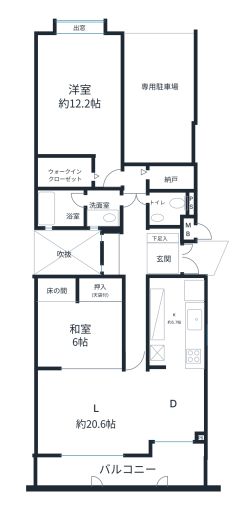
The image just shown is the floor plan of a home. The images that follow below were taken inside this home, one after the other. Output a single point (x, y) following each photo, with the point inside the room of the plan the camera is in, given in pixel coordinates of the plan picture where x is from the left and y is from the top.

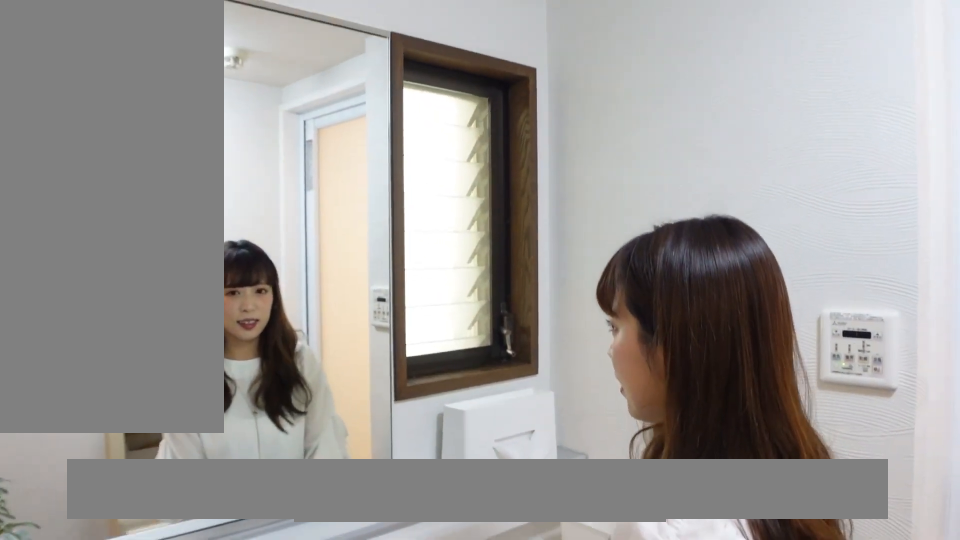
(103, 208)
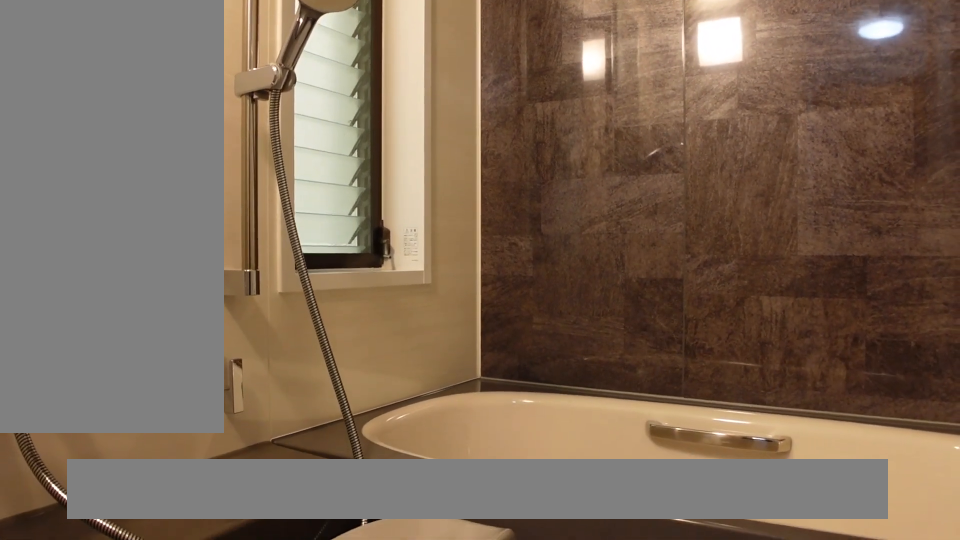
(59, 207)
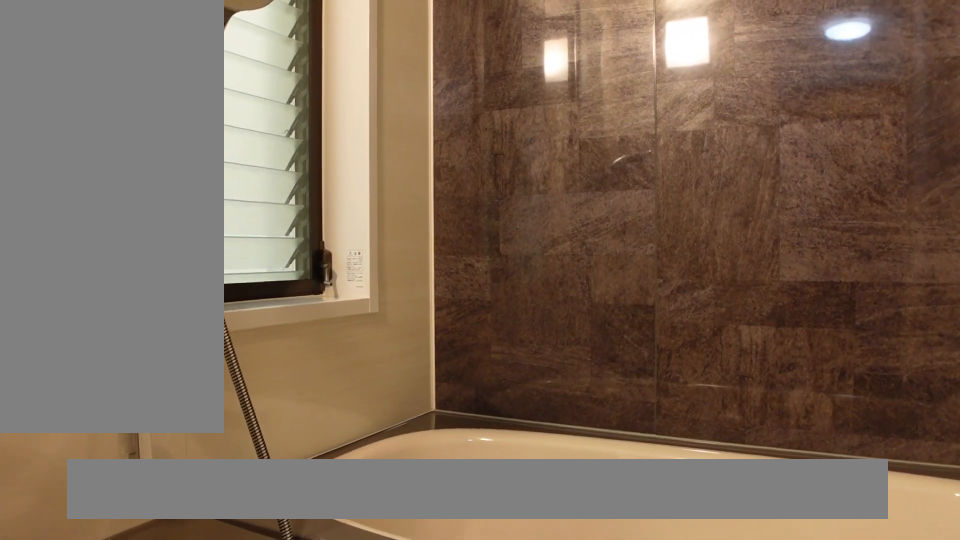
(59, 207)
